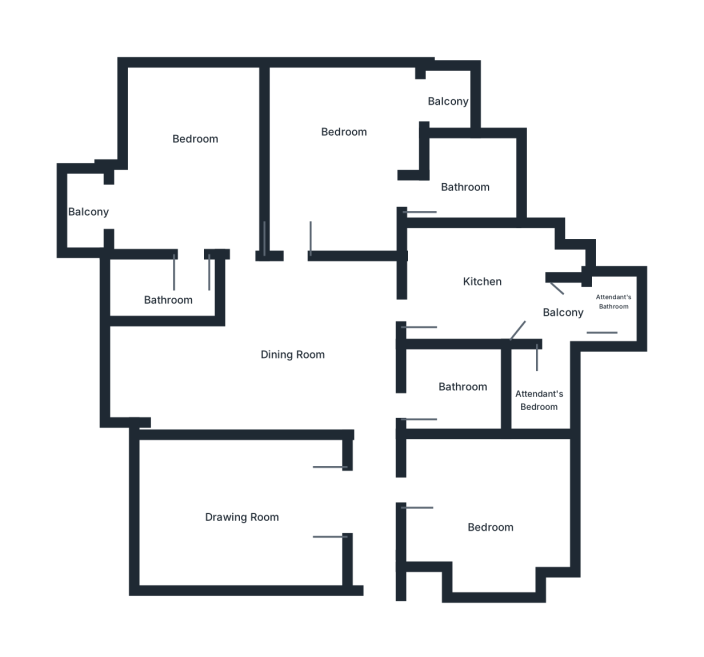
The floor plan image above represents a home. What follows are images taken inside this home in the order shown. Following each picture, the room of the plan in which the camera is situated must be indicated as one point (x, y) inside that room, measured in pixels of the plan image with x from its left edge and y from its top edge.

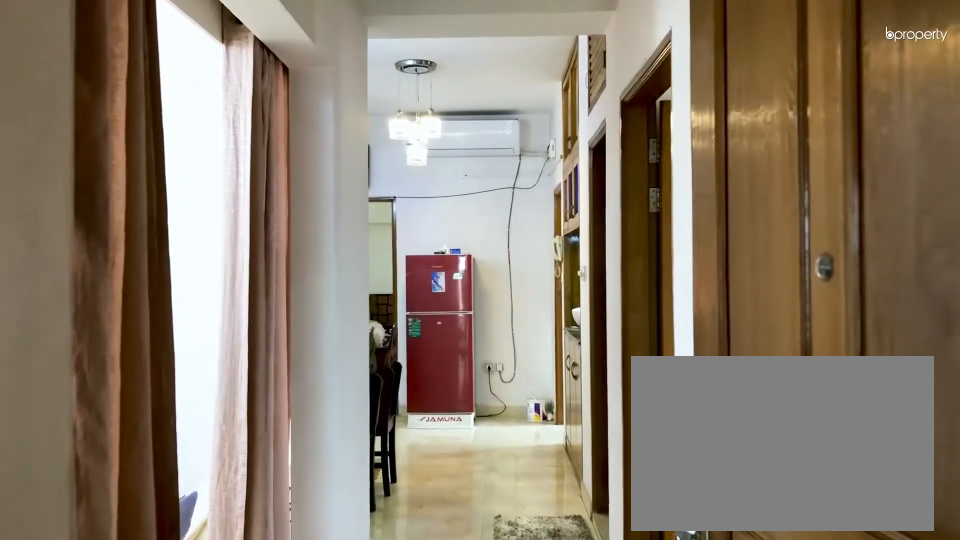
(379, 559)
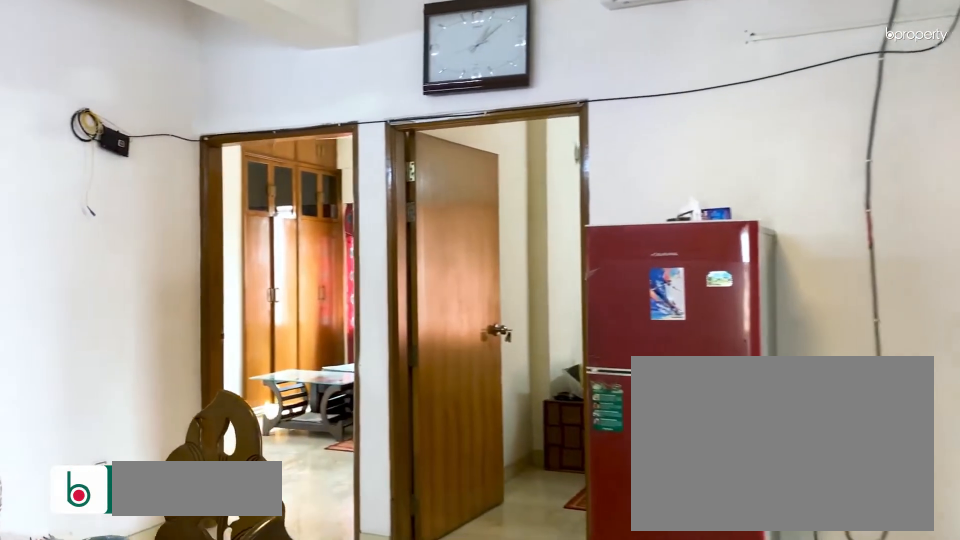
(291, 360)
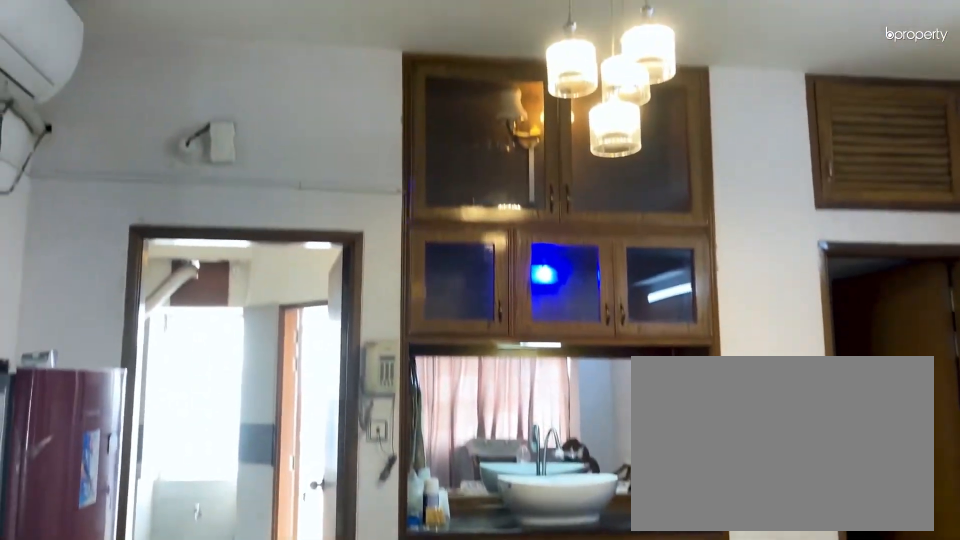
(290, 359)
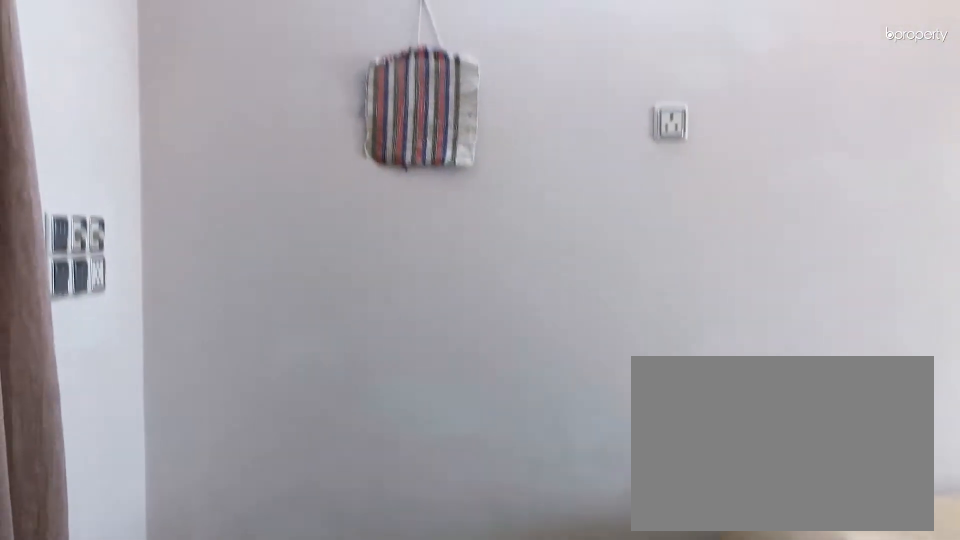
(233, 533)
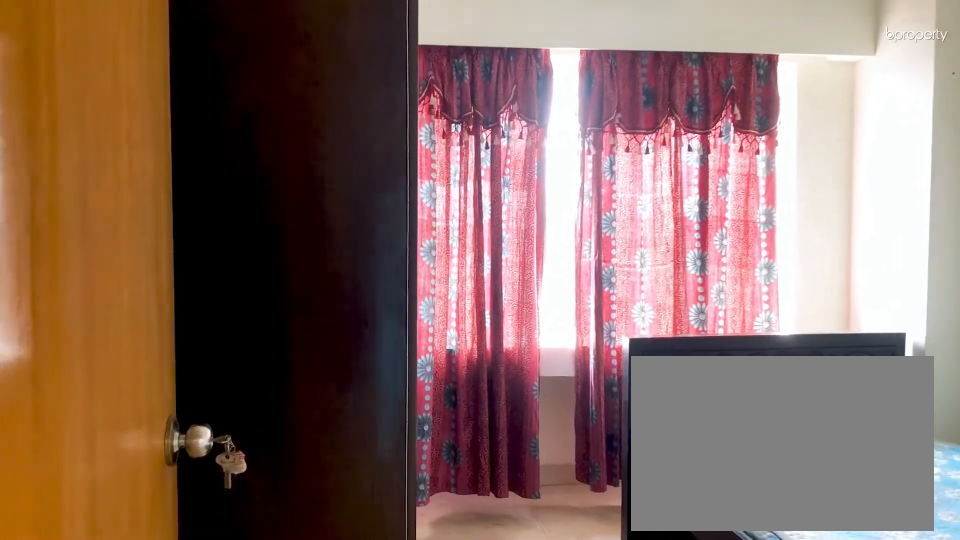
(437, 501)
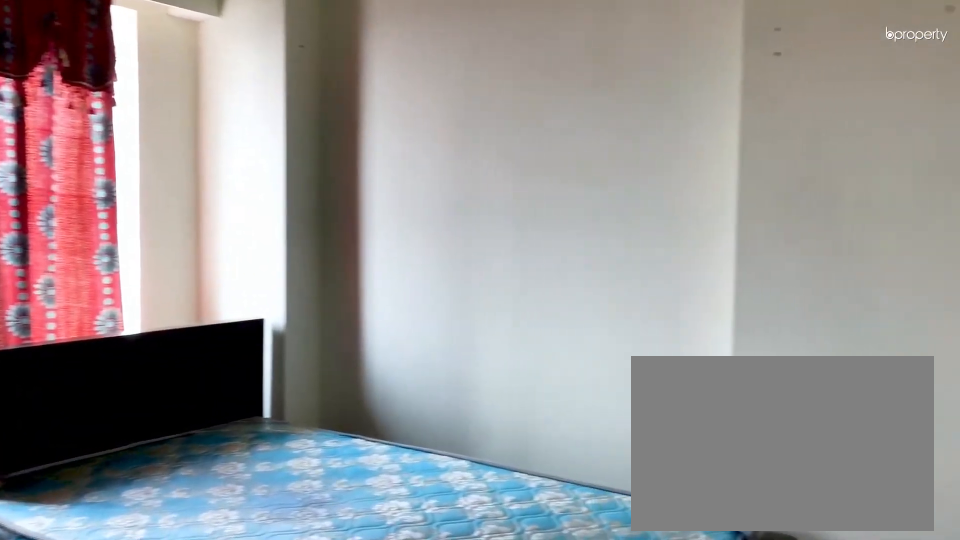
(505, 510)
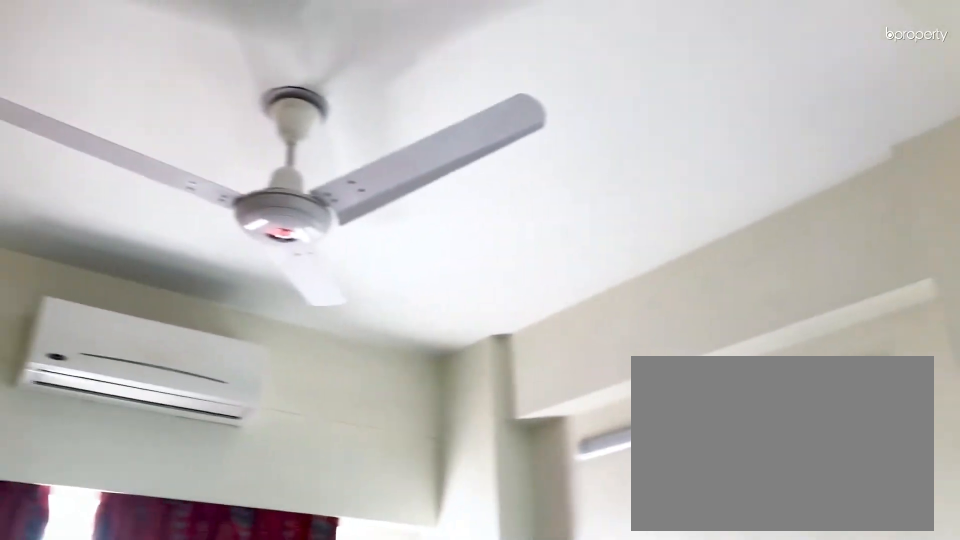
(505, 510)
